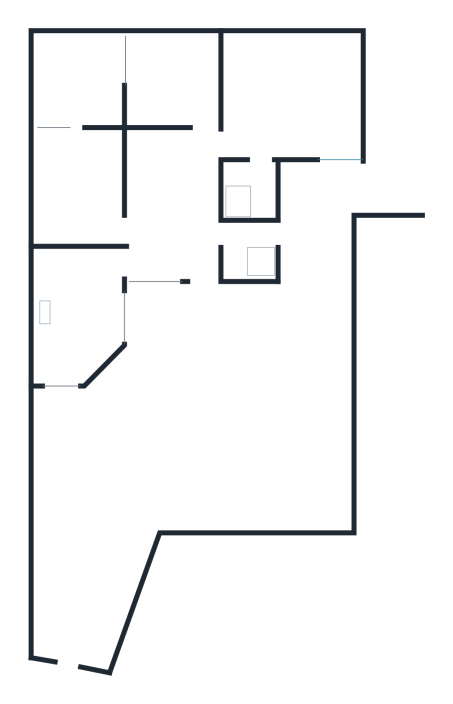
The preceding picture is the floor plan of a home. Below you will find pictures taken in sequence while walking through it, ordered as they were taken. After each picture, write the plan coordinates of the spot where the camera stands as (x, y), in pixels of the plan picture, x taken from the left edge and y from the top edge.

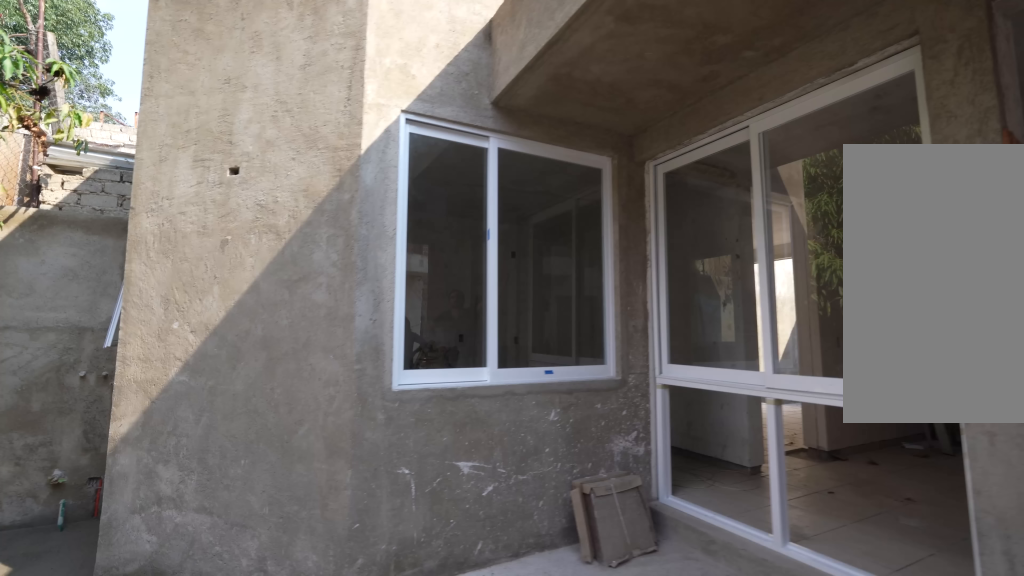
(217, 335)
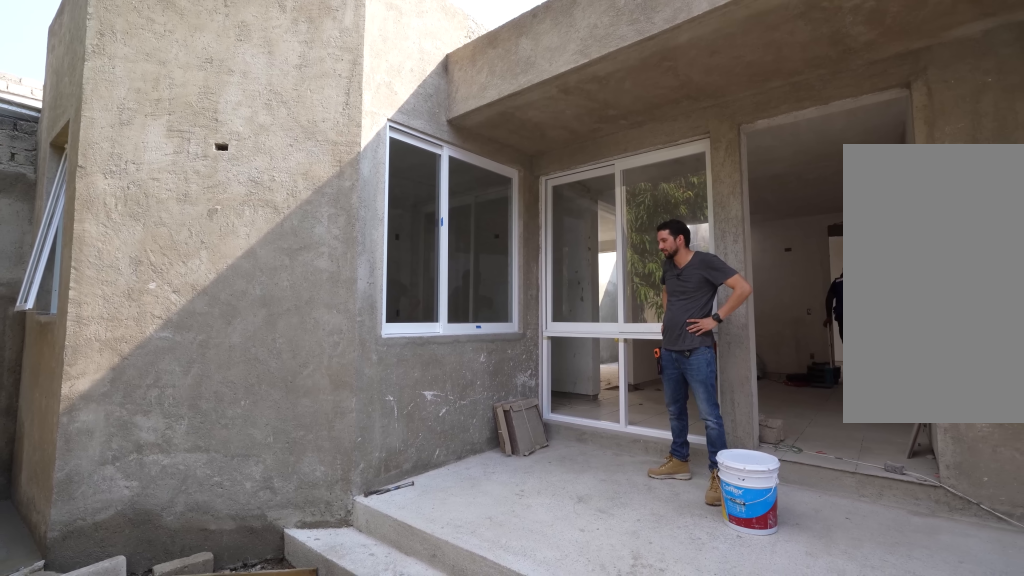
(227, 377)
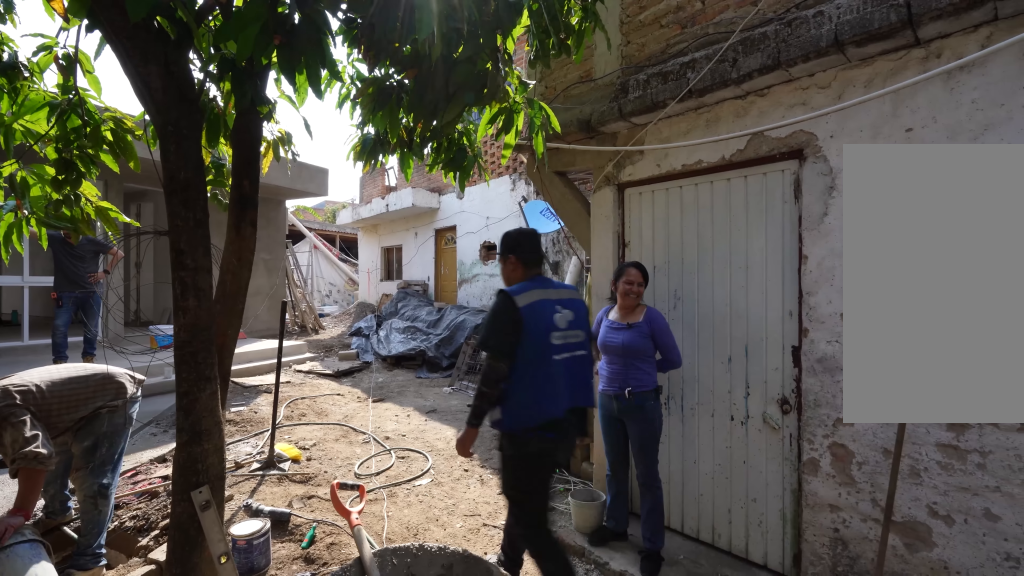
(72, 507)
